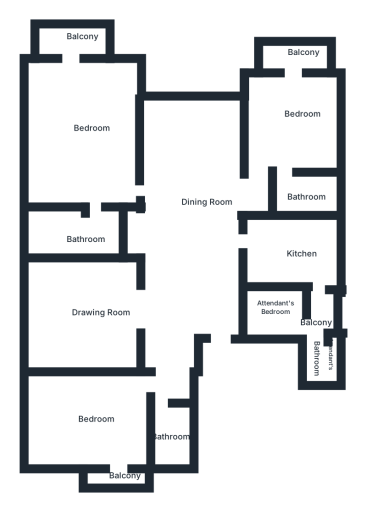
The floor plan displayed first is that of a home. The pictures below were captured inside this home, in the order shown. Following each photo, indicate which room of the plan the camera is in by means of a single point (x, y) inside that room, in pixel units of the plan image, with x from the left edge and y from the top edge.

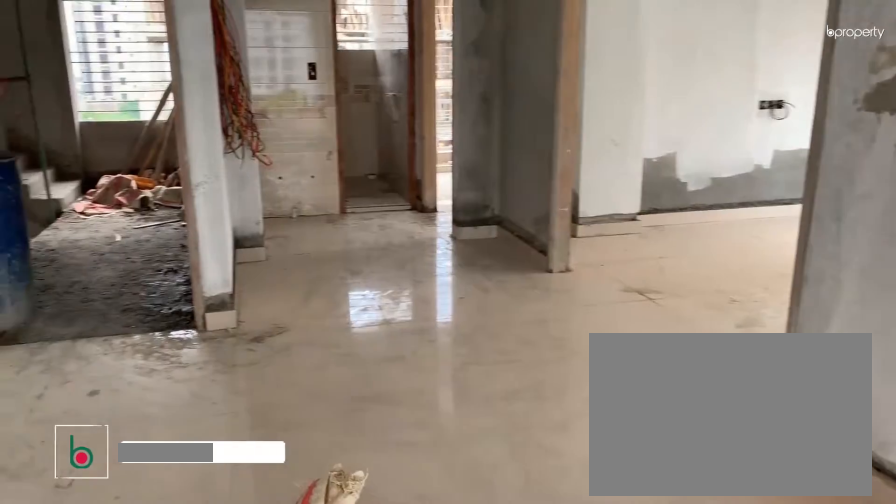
(196, 224)
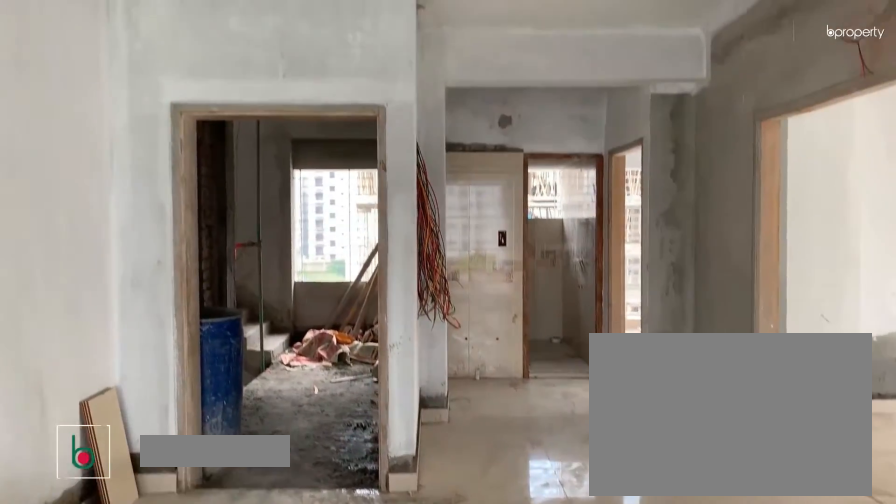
(196, 224)
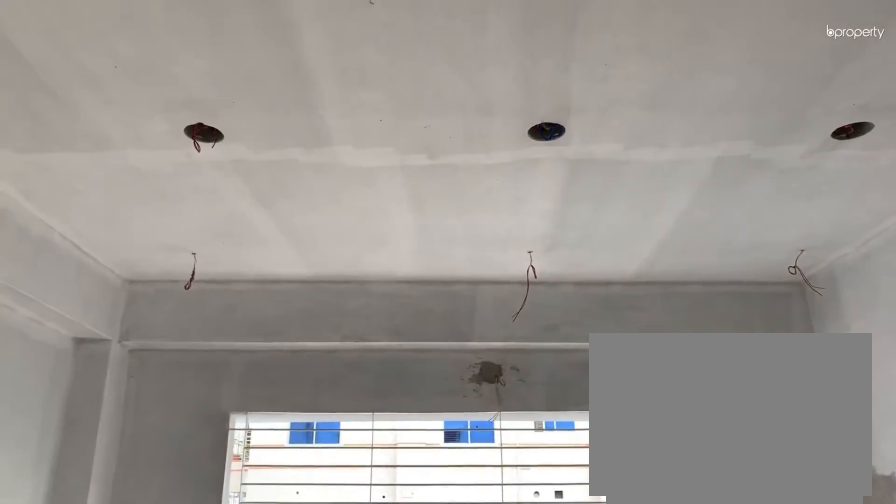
(88, 311)
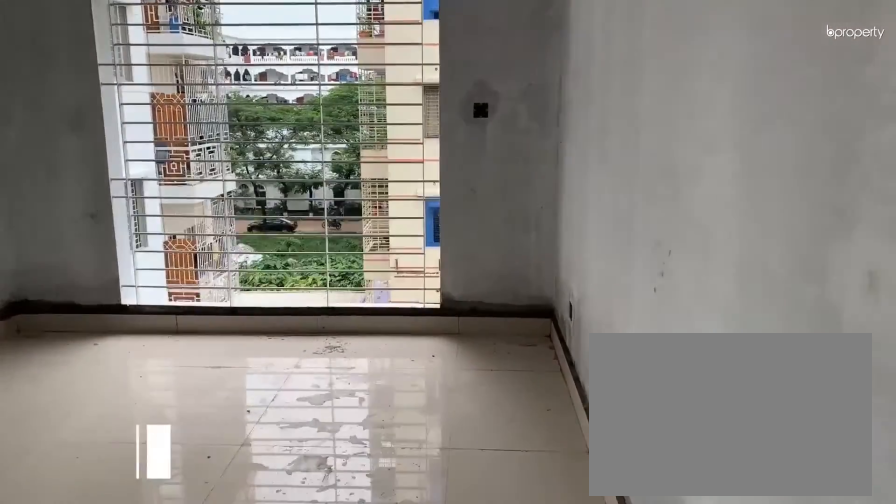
(101, 412)
